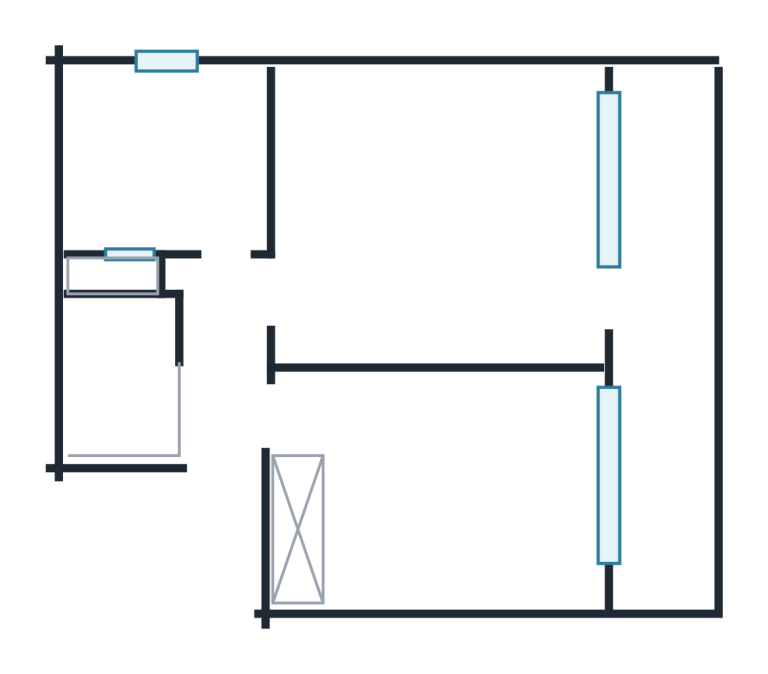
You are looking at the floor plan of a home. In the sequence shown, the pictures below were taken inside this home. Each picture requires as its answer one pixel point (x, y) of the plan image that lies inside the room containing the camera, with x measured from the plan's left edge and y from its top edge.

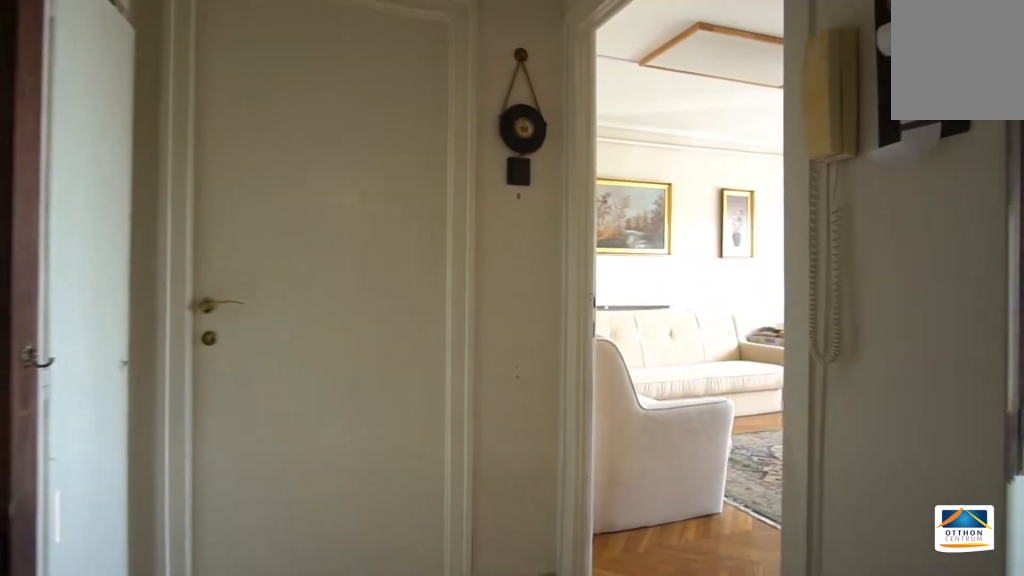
(224, 388)
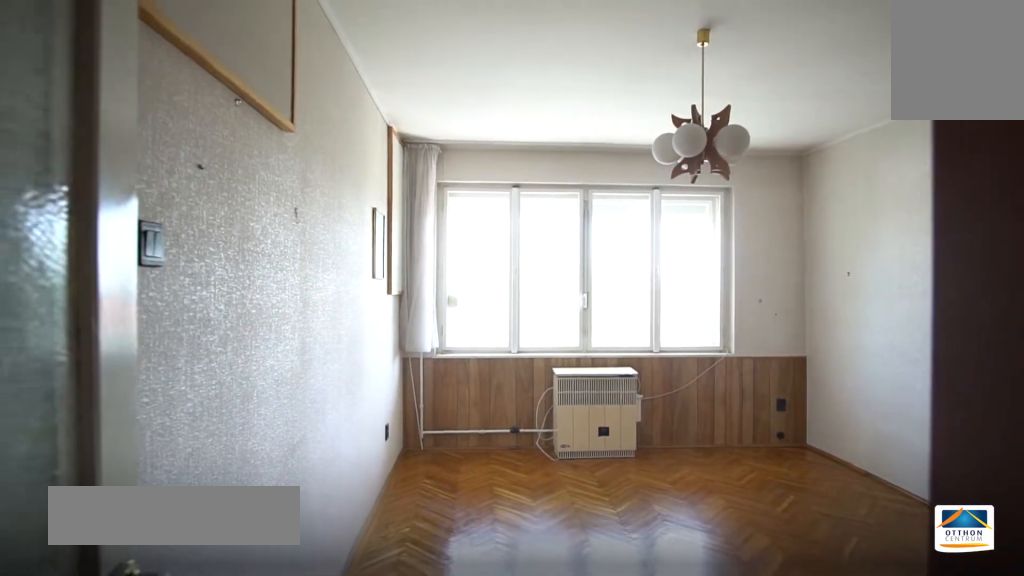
(442, 485)
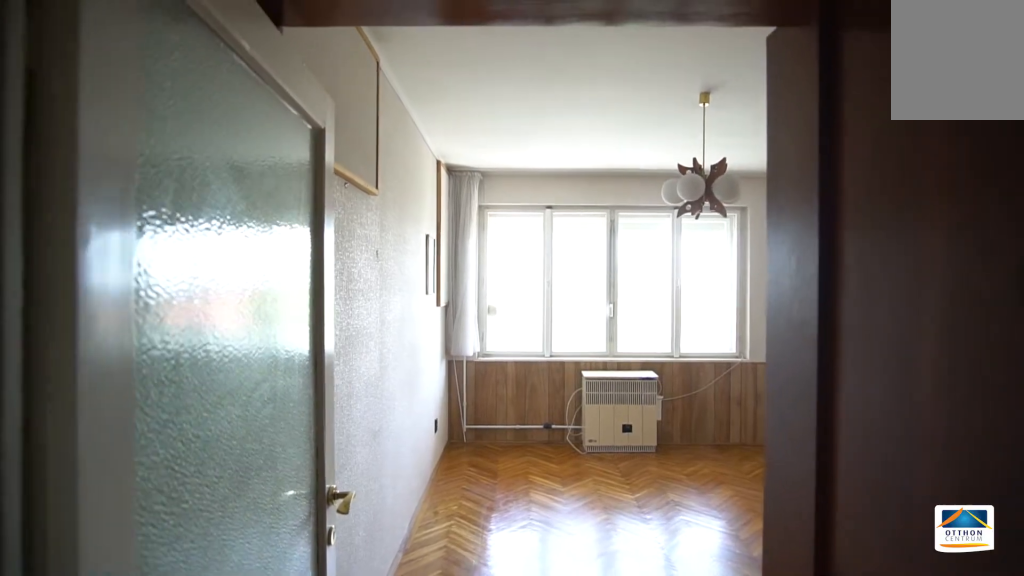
(443, 486)
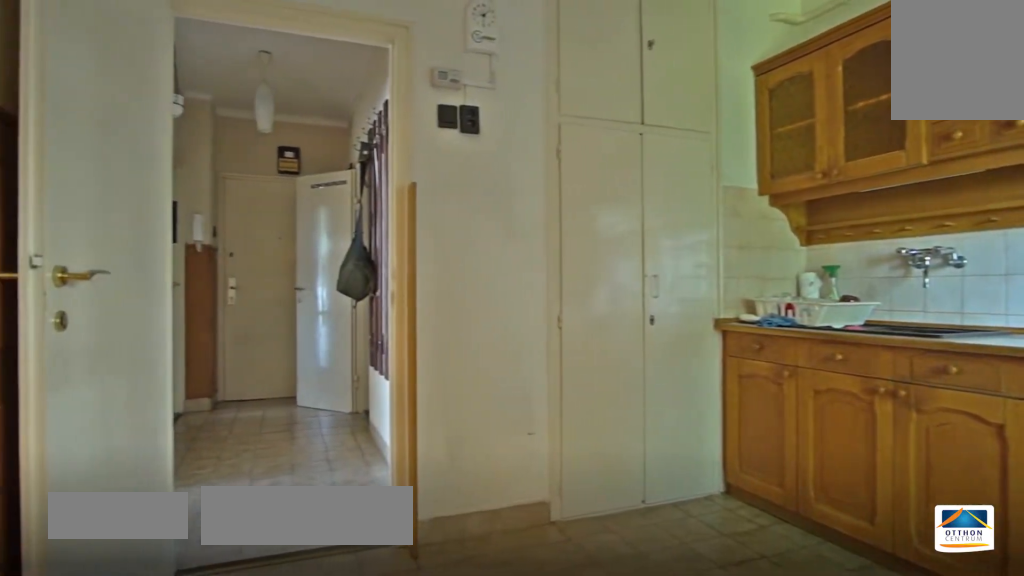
(179, 160)
